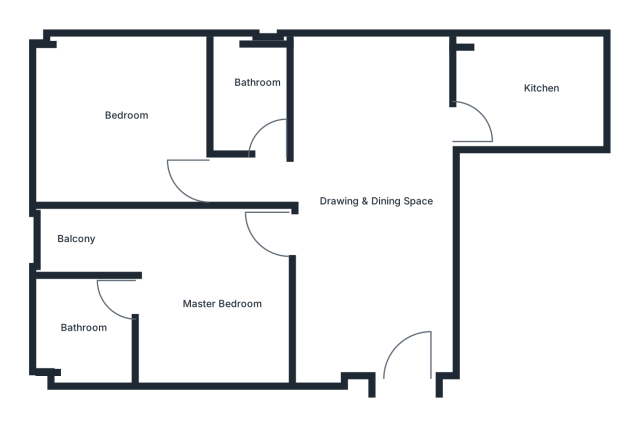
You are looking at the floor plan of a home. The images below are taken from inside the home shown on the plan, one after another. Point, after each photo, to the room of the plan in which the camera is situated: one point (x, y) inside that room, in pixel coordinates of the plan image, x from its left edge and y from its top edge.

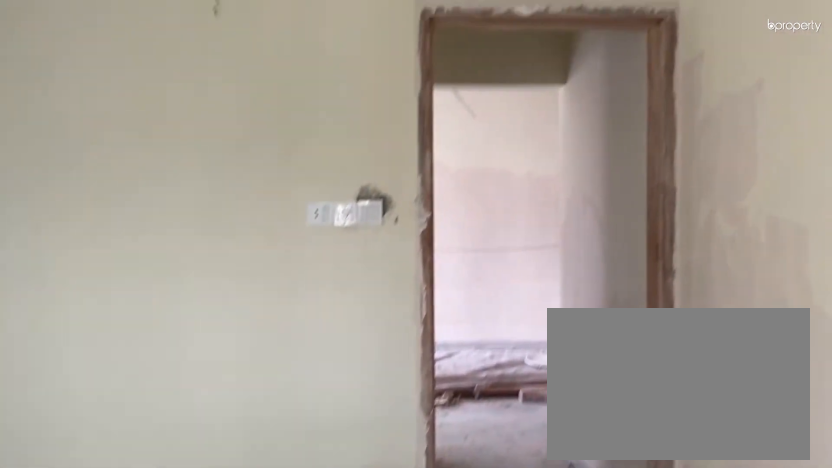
(120, 105)
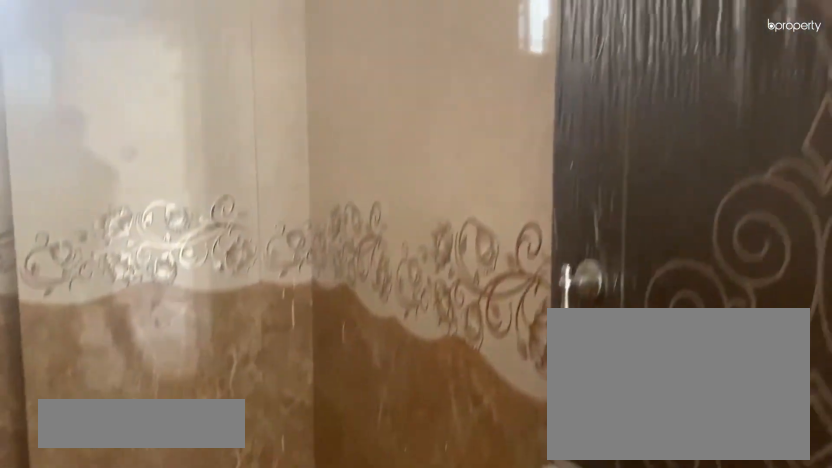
(264, 145)
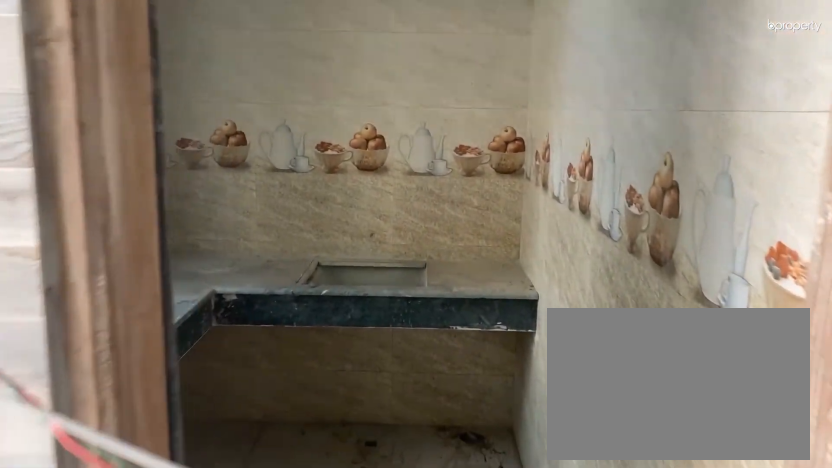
(523, 103)
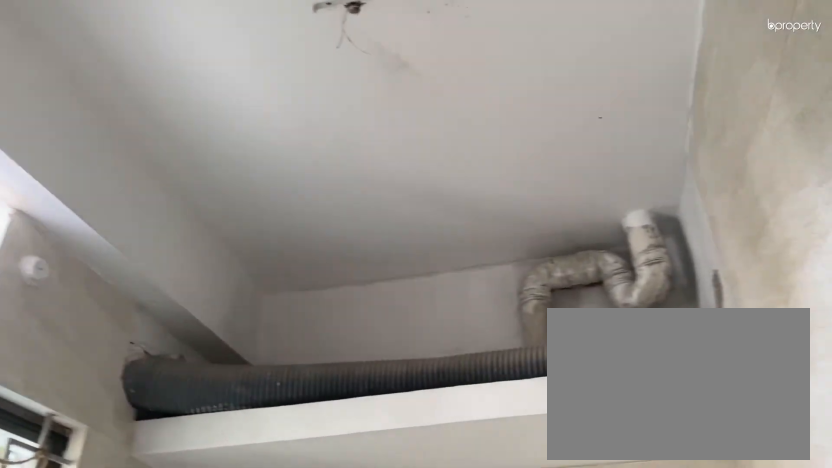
(523, 103)
